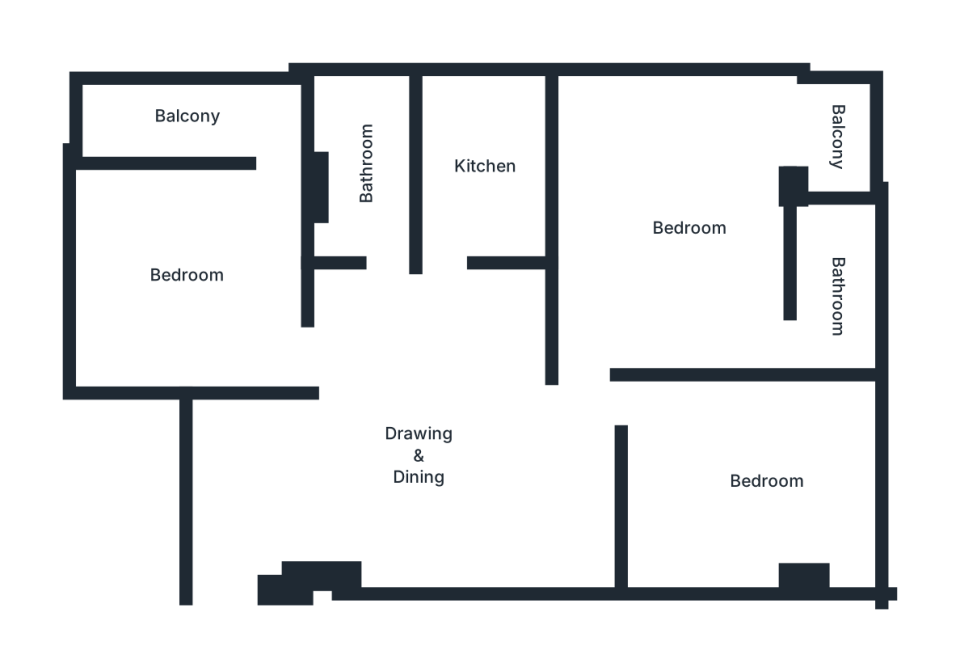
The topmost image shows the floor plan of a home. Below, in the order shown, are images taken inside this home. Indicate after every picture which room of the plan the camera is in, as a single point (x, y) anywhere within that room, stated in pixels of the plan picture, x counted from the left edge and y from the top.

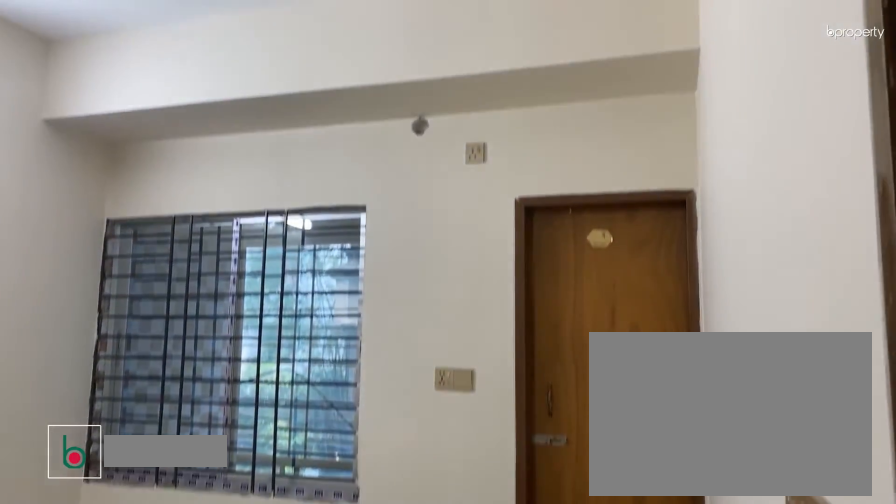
(194, 277)
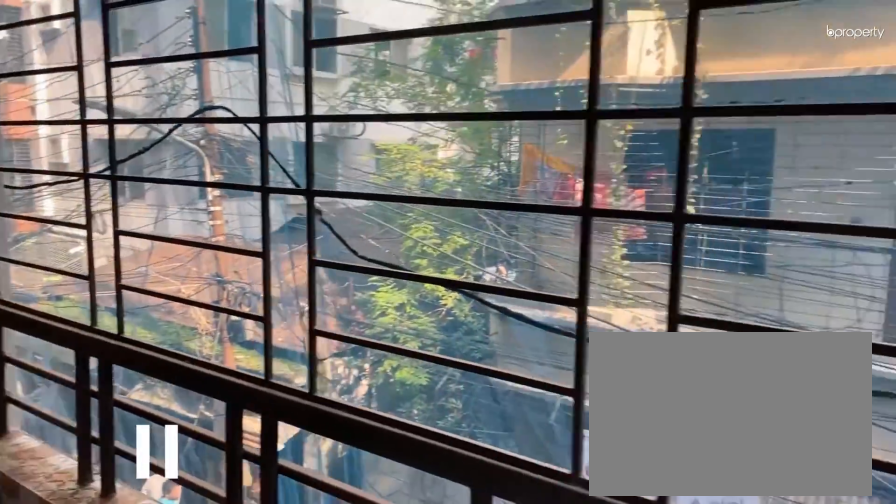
(205, 113)
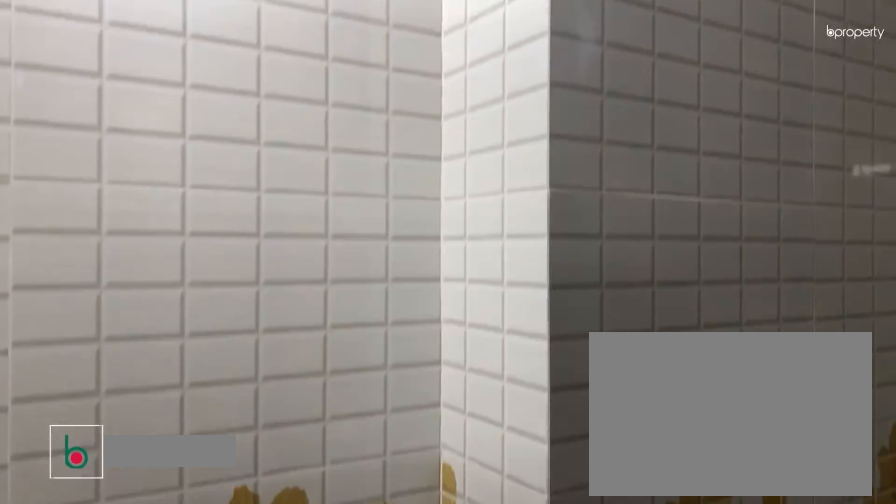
(369, 160)
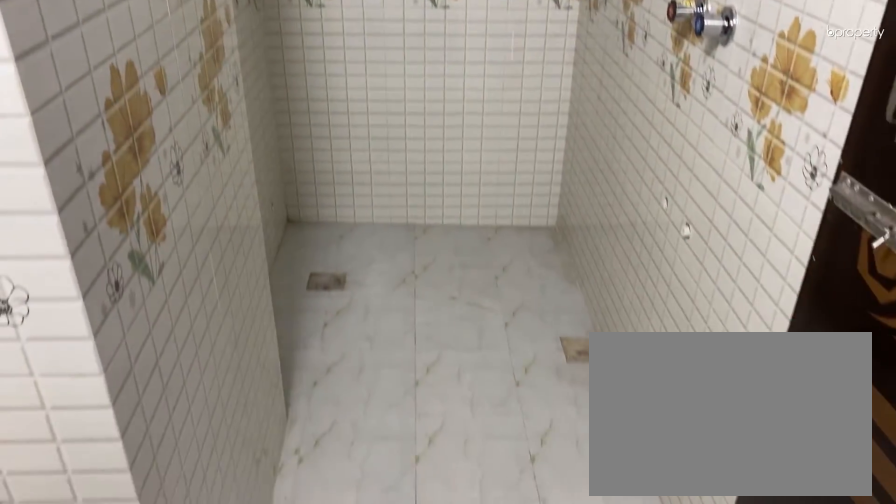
(369, 160)
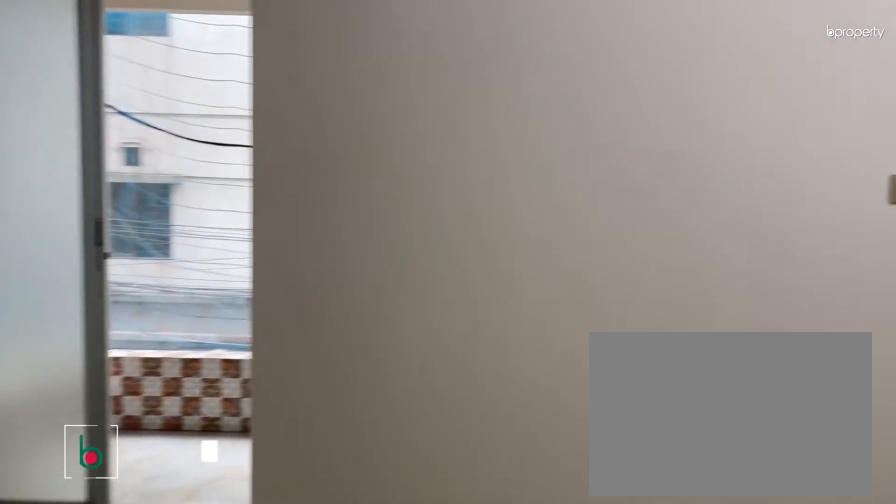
(690, 227)
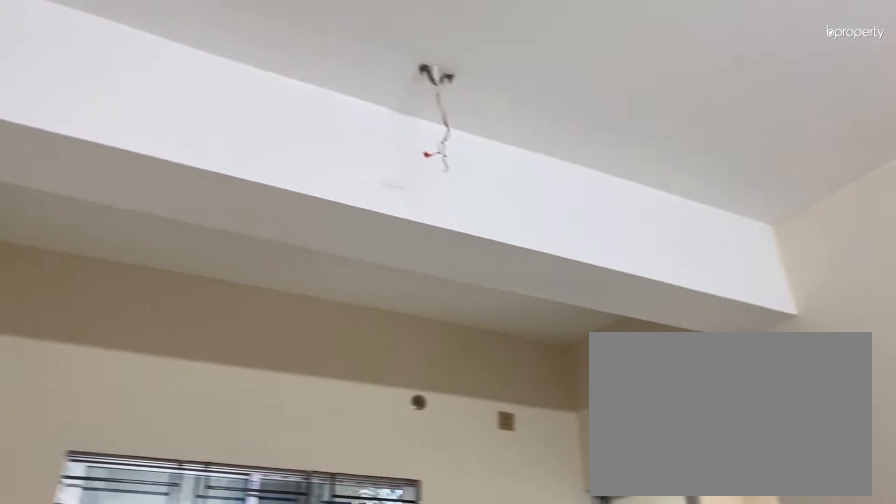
(690, 227)
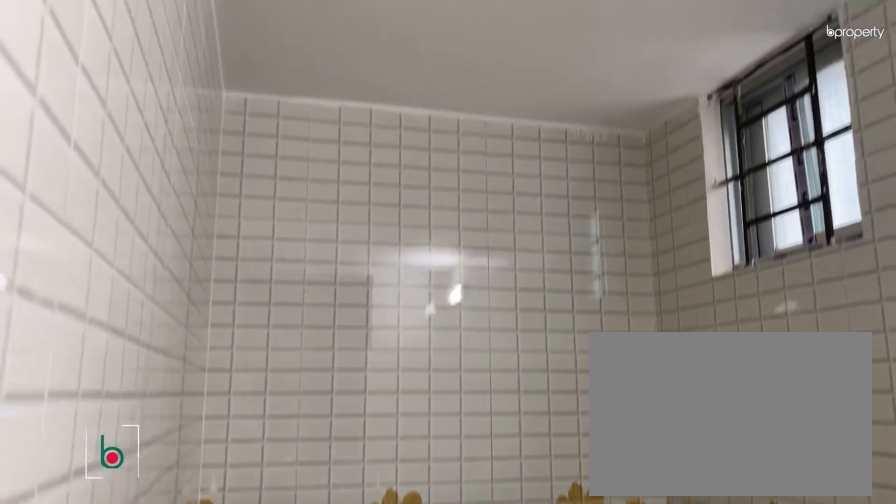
(839, 282)
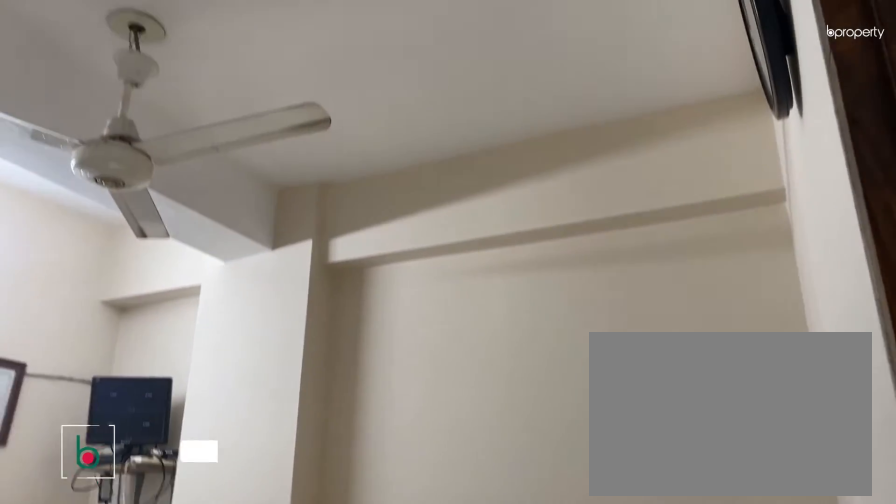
(817, 521)
